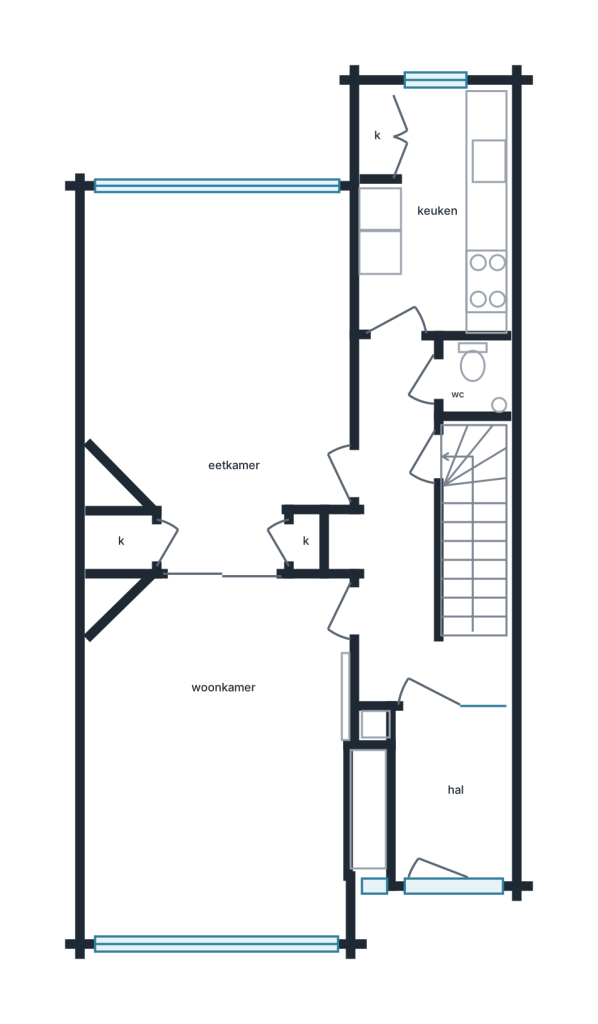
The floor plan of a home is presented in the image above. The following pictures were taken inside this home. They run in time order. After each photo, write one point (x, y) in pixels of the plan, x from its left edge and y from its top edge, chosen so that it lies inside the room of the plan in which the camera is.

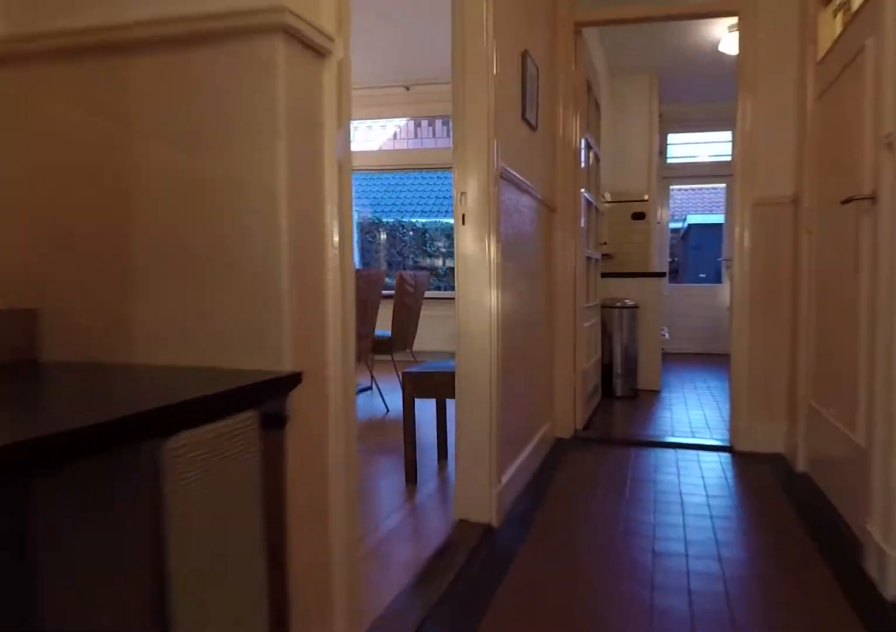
(405, 547)
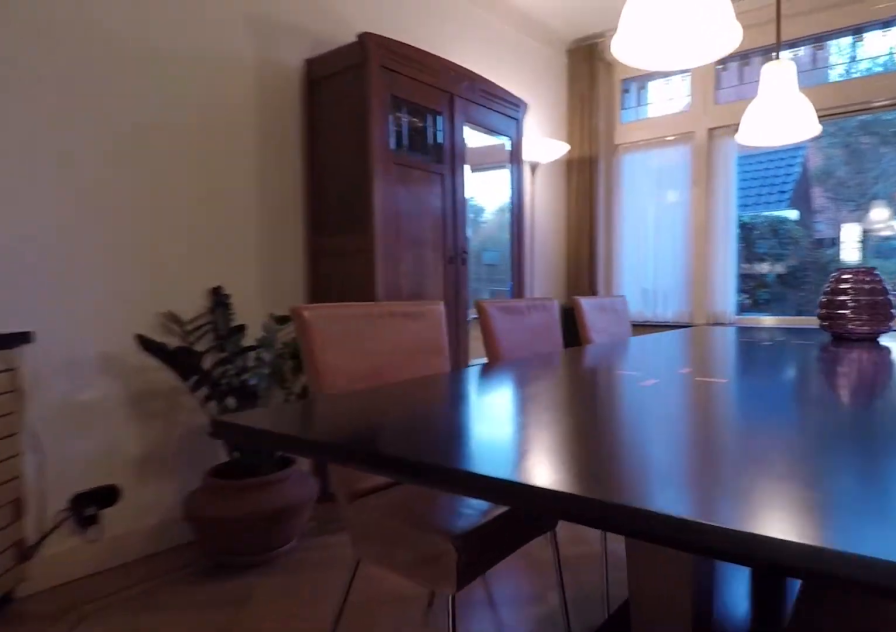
(228, 370)
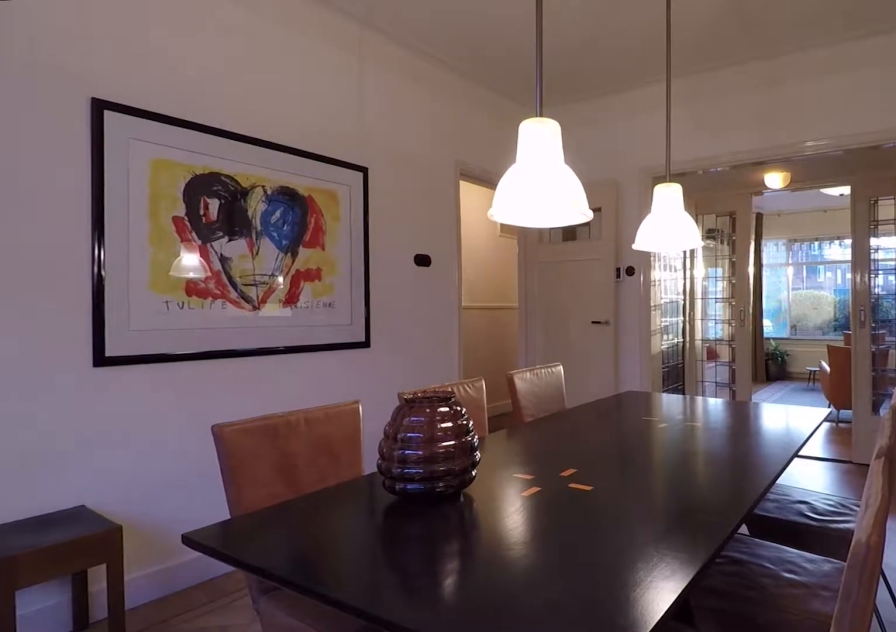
(228, 370)
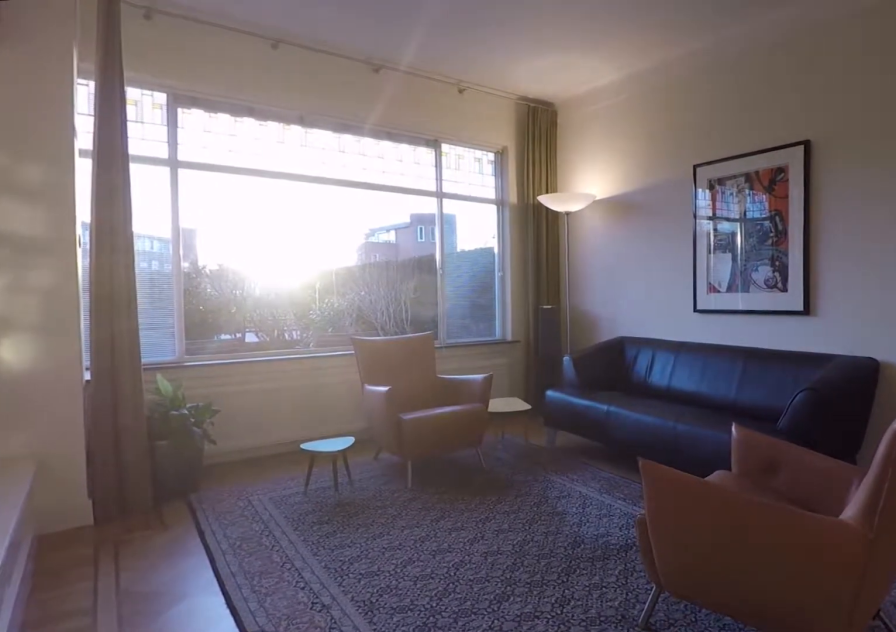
(235, 747)
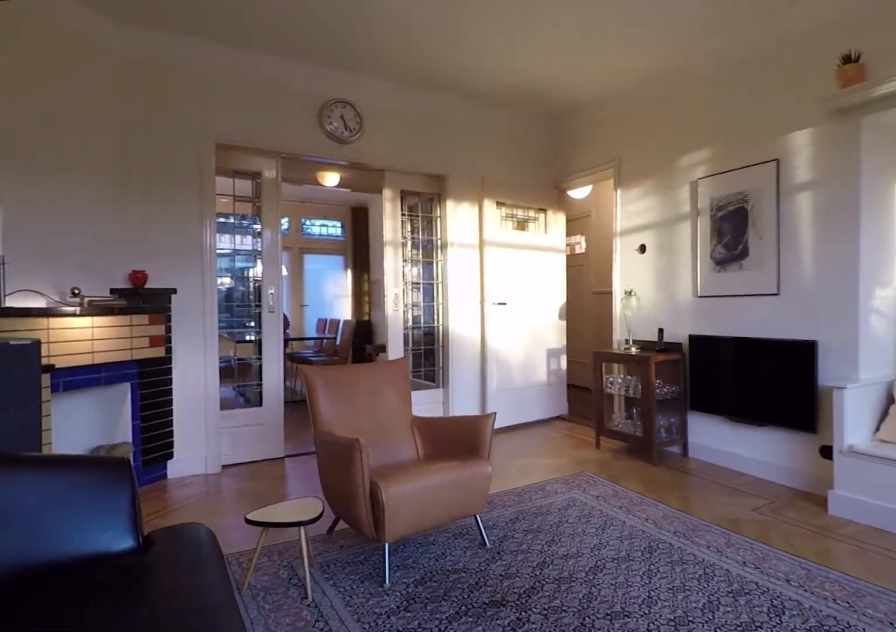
(235, 747)
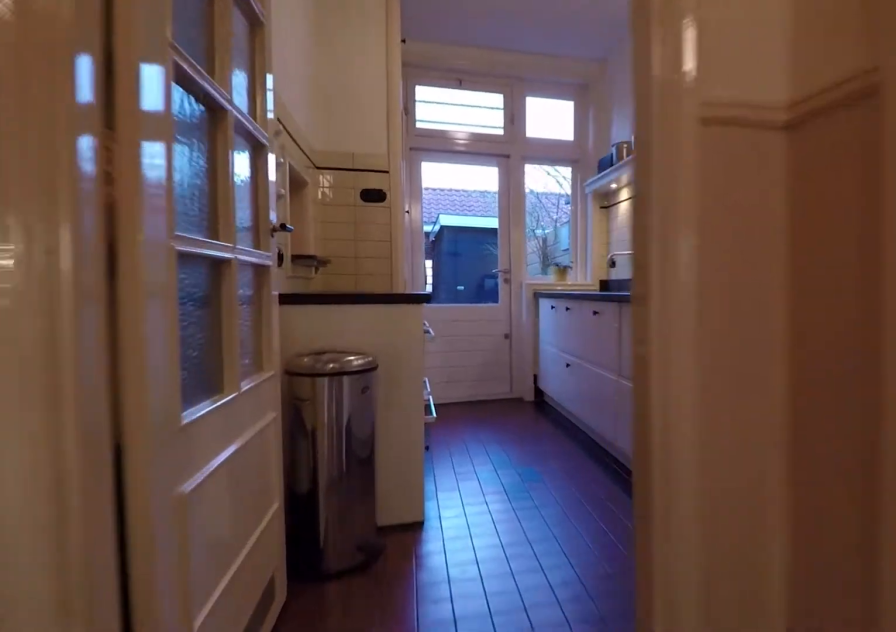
(404, 545)
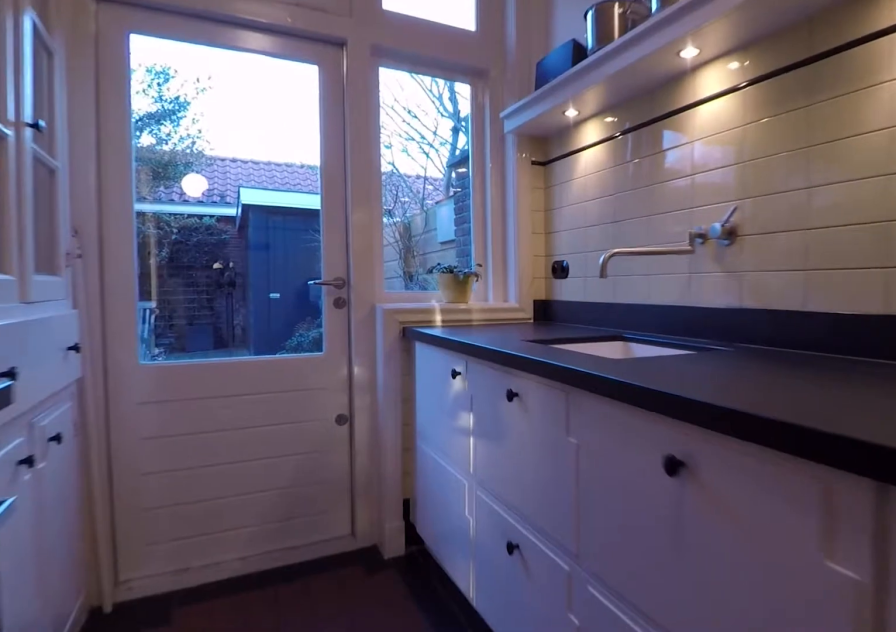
(440, 217)
